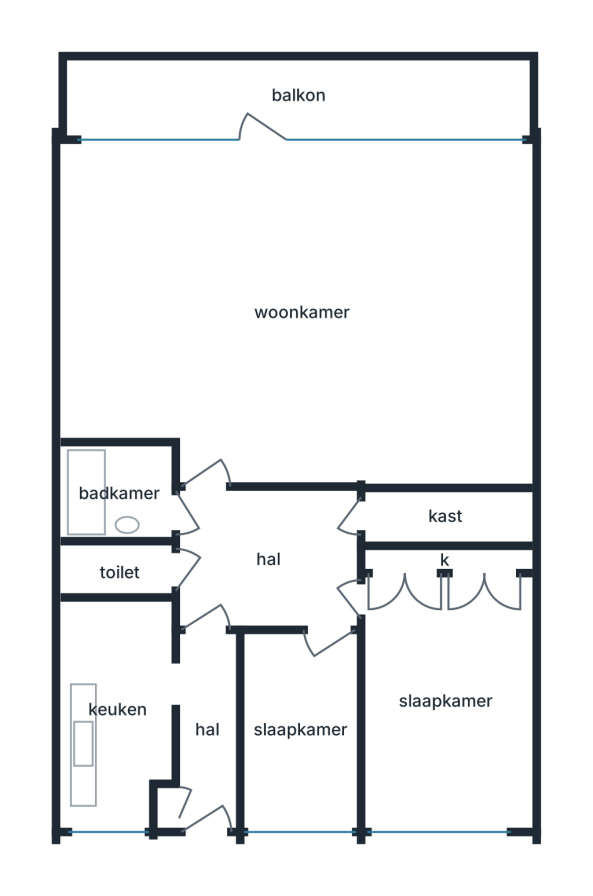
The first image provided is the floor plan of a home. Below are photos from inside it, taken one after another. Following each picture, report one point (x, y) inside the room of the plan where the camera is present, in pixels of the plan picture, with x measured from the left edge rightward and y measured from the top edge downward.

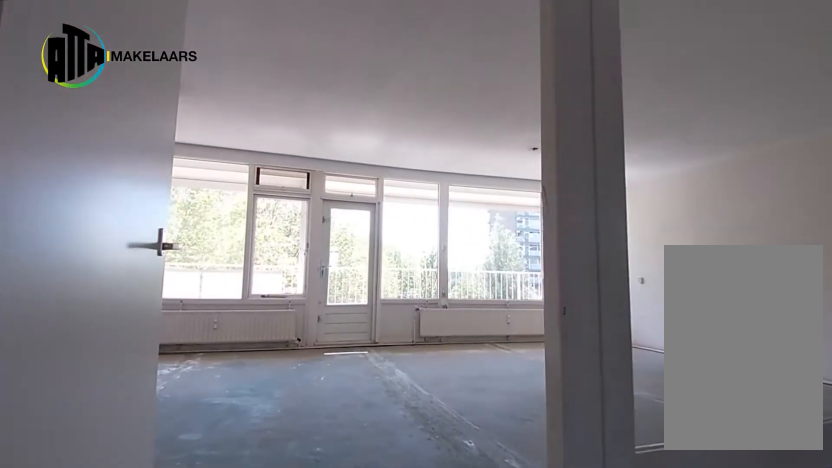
(269, 558)
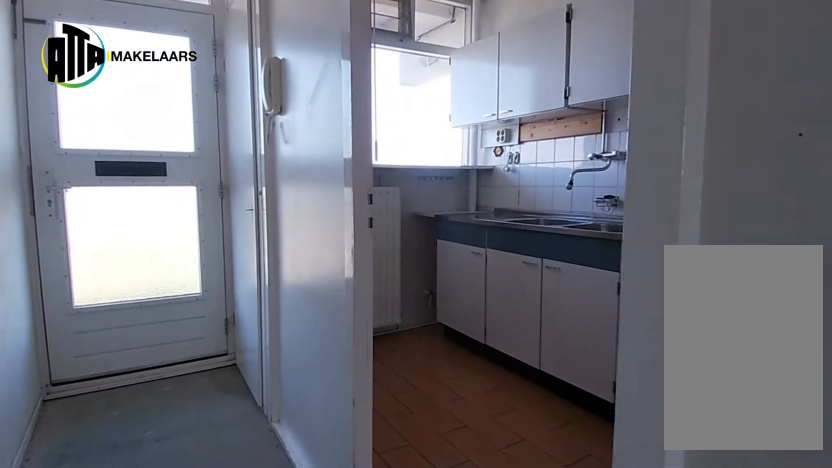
(207, 727)
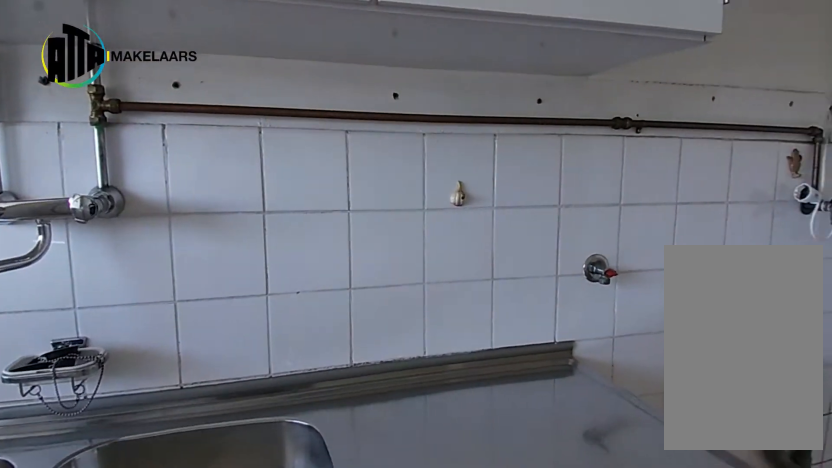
(117, 709)
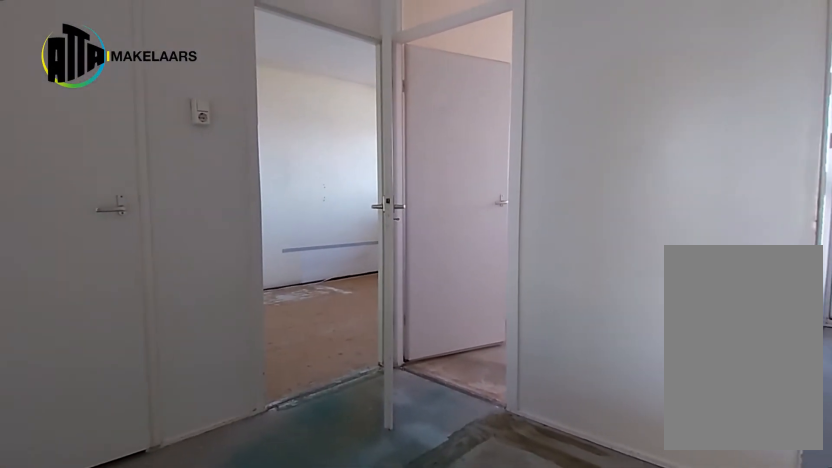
(269, 558)
